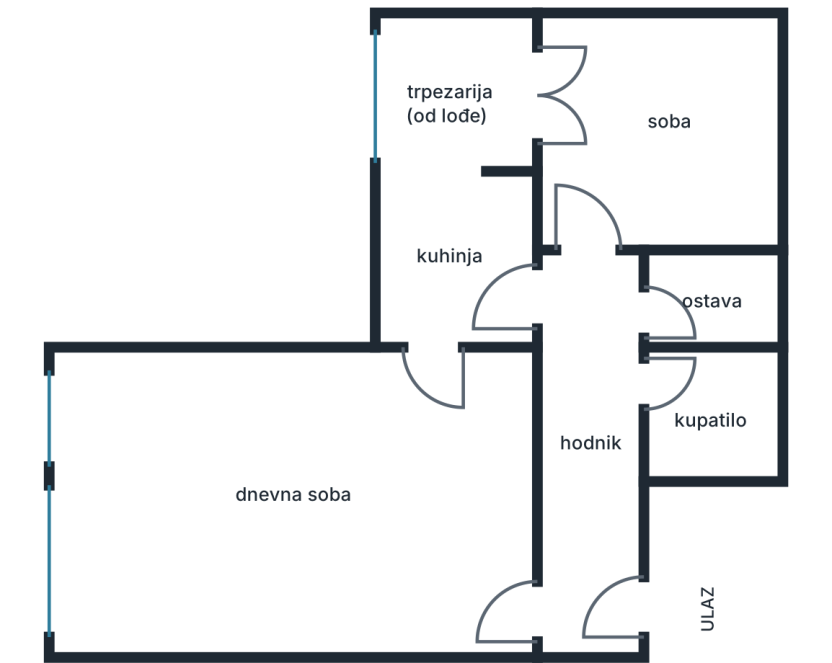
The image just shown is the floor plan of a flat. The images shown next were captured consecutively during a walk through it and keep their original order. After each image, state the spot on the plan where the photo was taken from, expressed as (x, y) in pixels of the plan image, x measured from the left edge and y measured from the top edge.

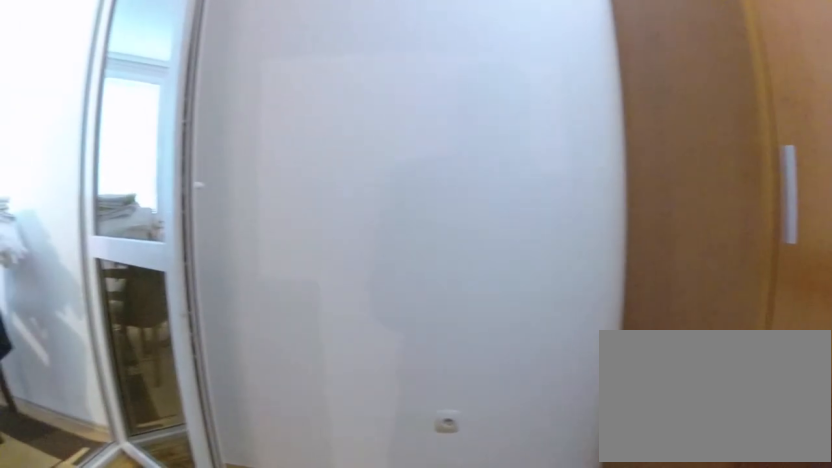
(611, 167)
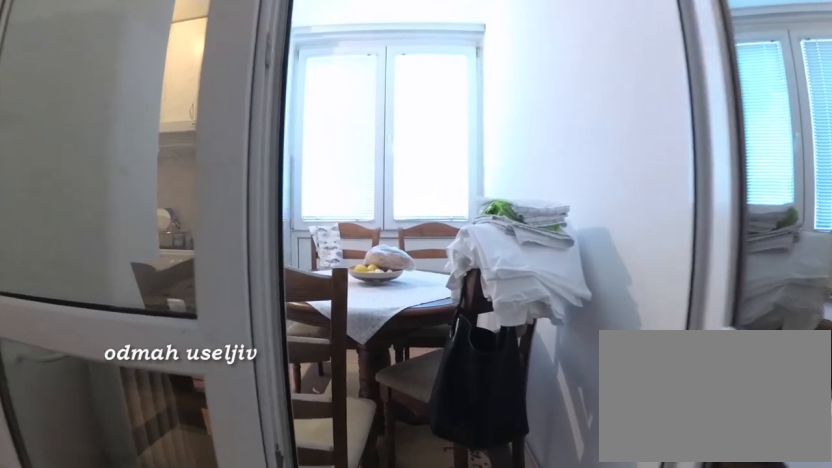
(585, 111)
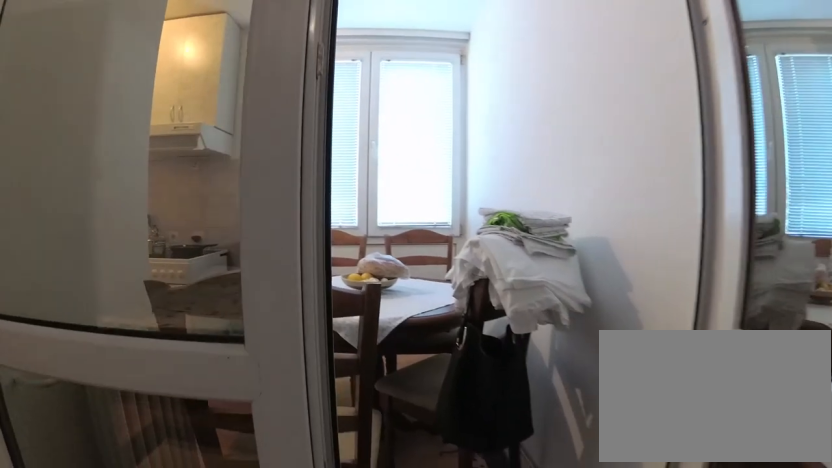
(591, 111)
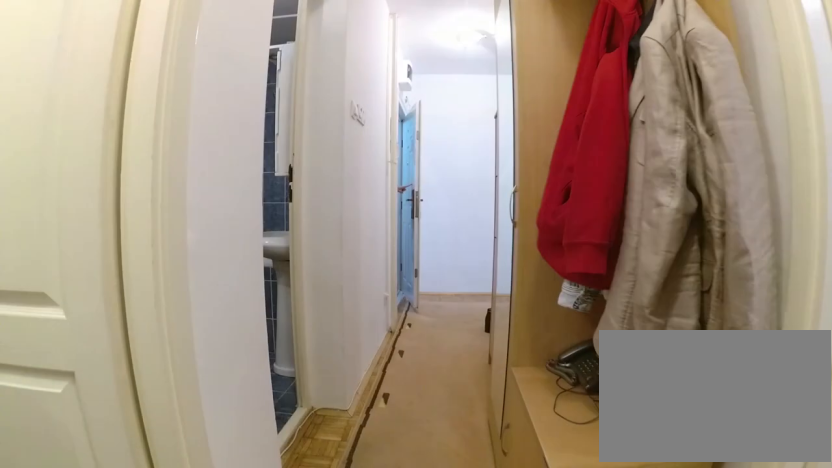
(584, 237)
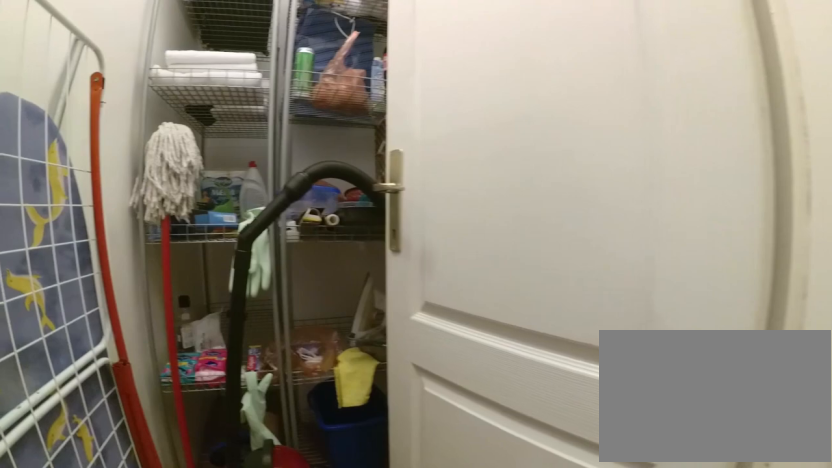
(593, 281)
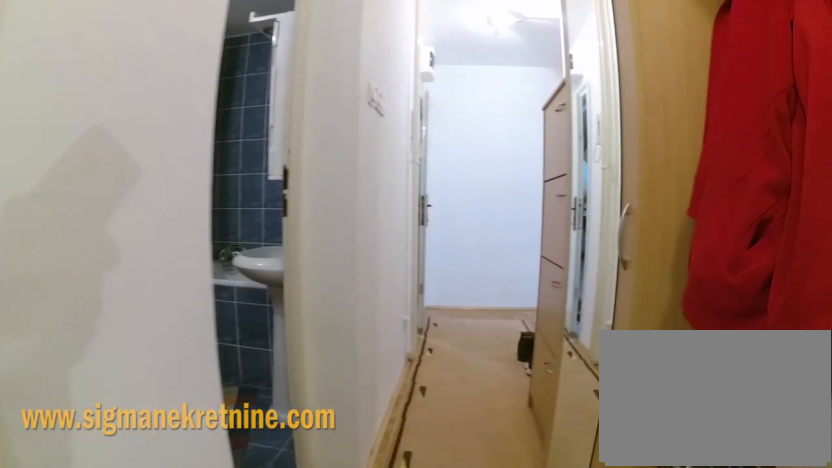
(598, 274)
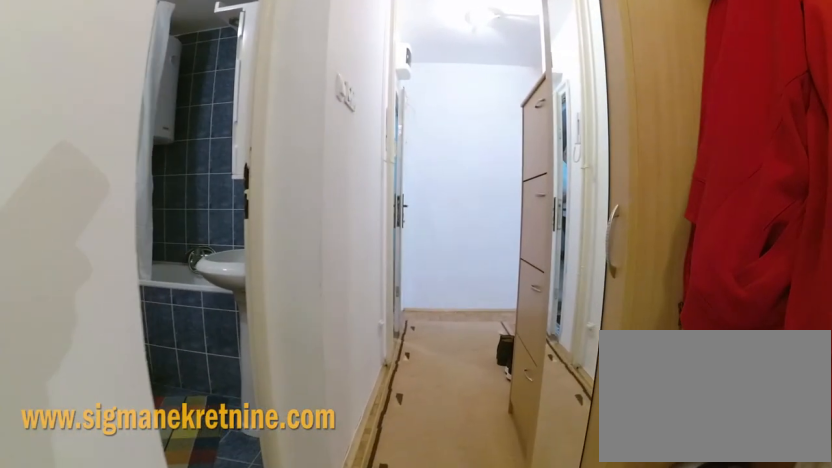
(593, 282)
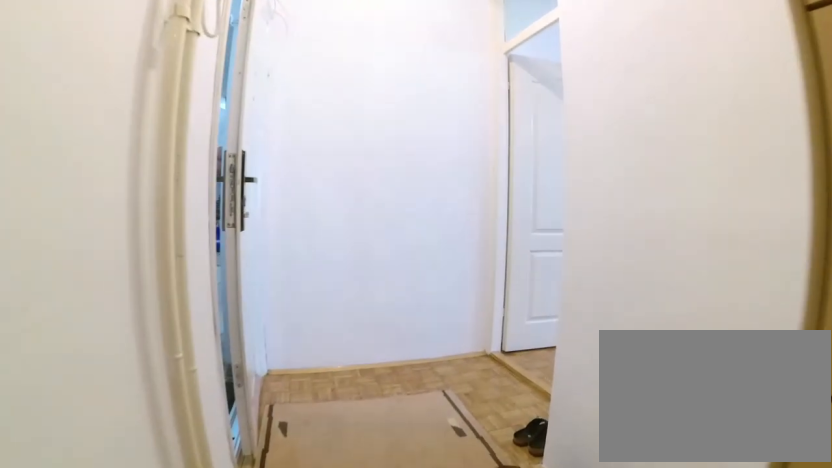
(602, 494)
